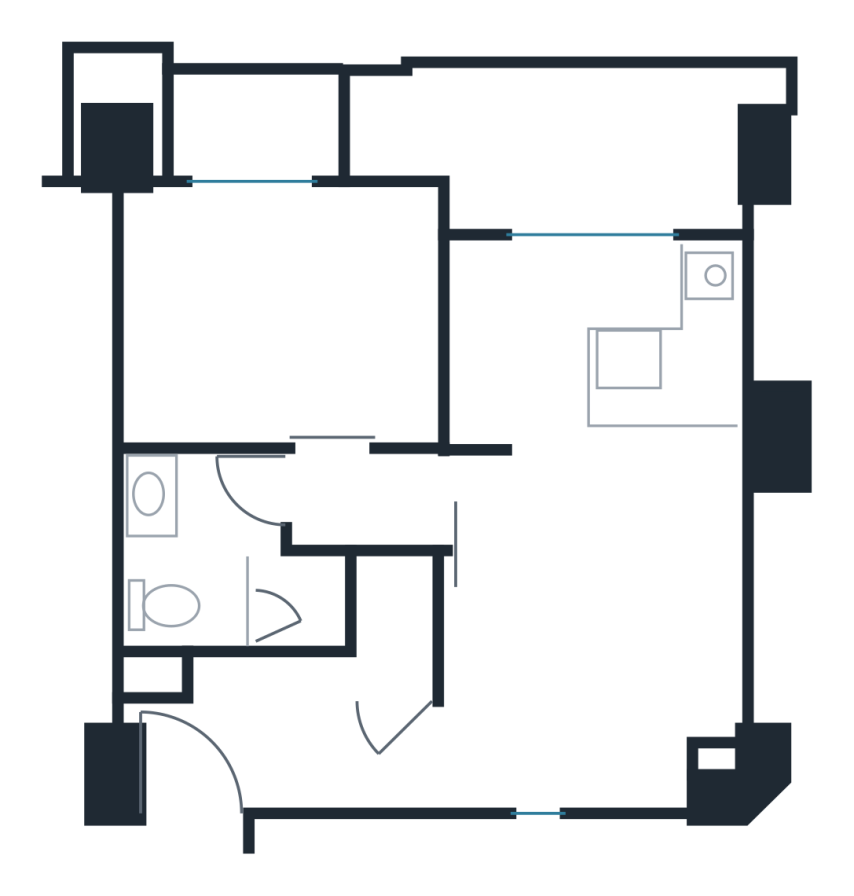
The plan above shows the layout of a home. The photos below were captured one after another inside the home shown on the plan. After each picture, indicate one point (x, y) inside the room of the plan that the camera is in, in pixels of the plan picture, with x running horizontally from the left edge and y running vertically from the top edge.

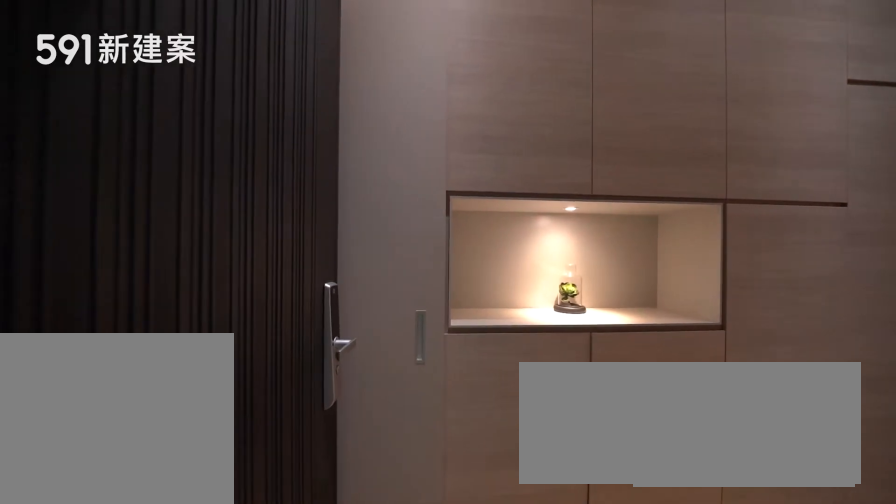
(210, 760)
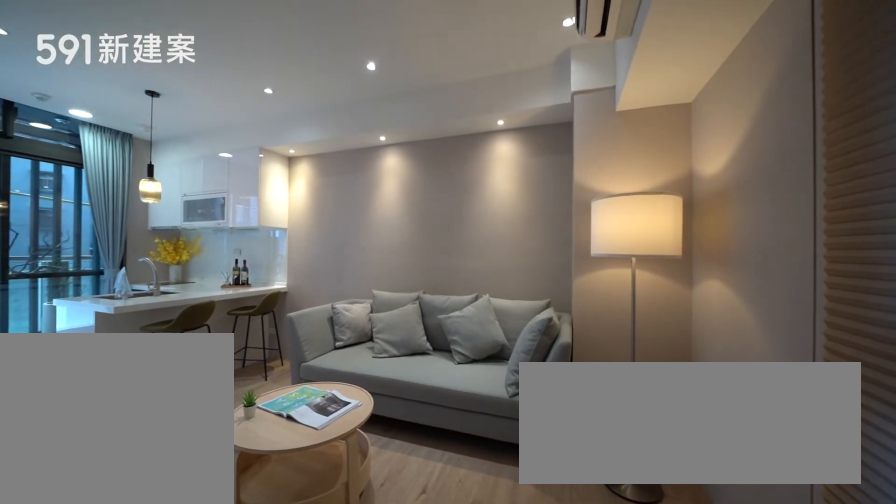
(598, 641)
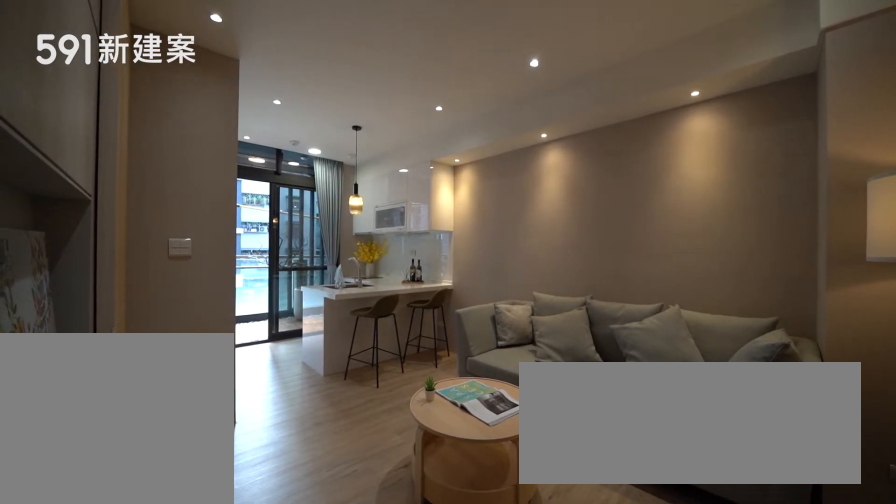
(598, 641)
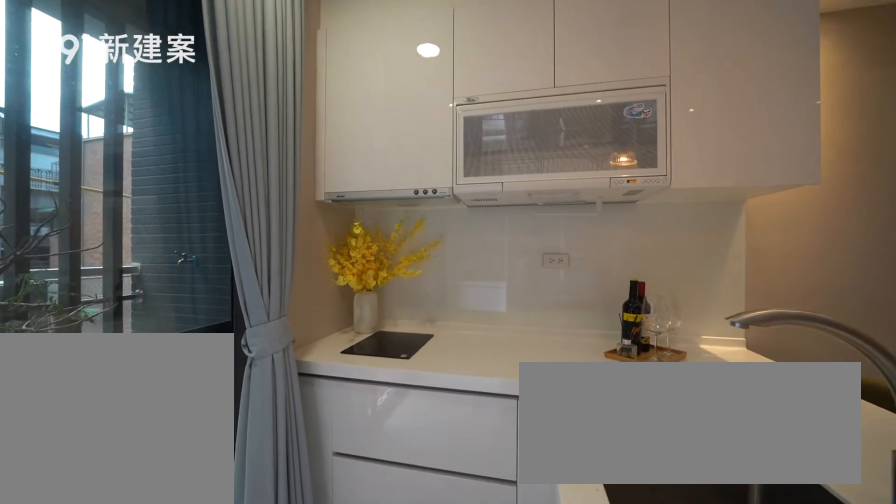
(596, 347)
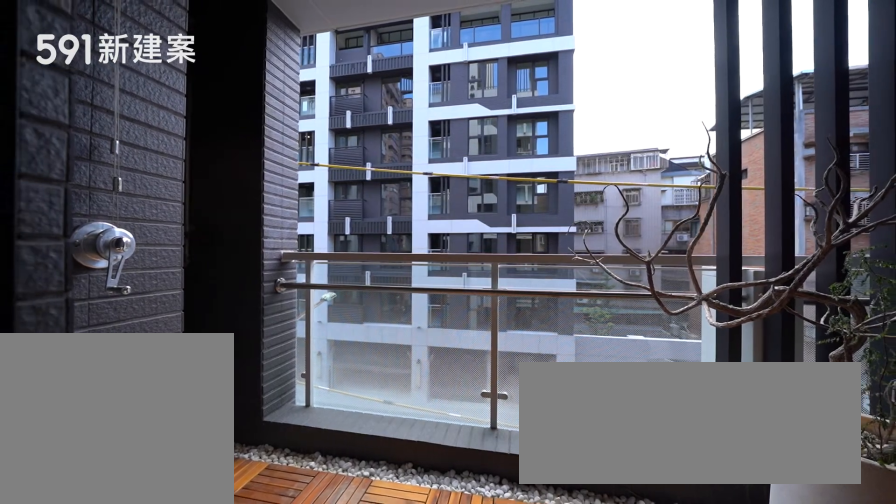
(558, 143)
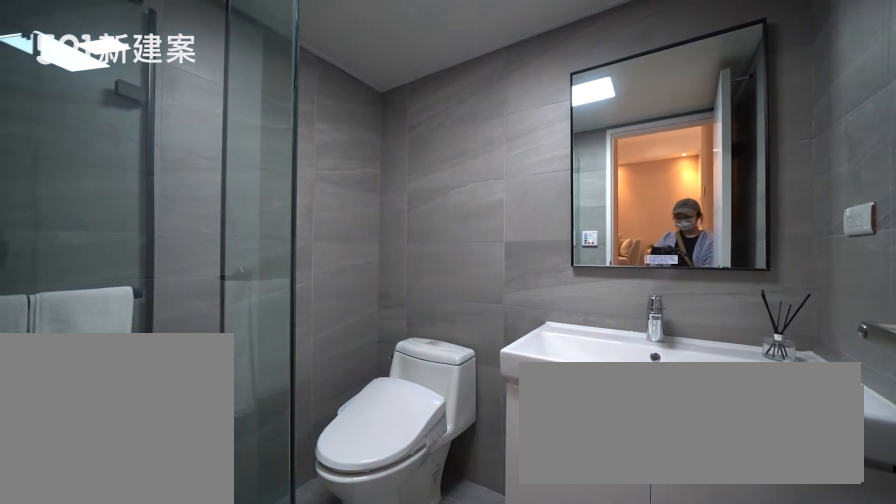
(221, 564)
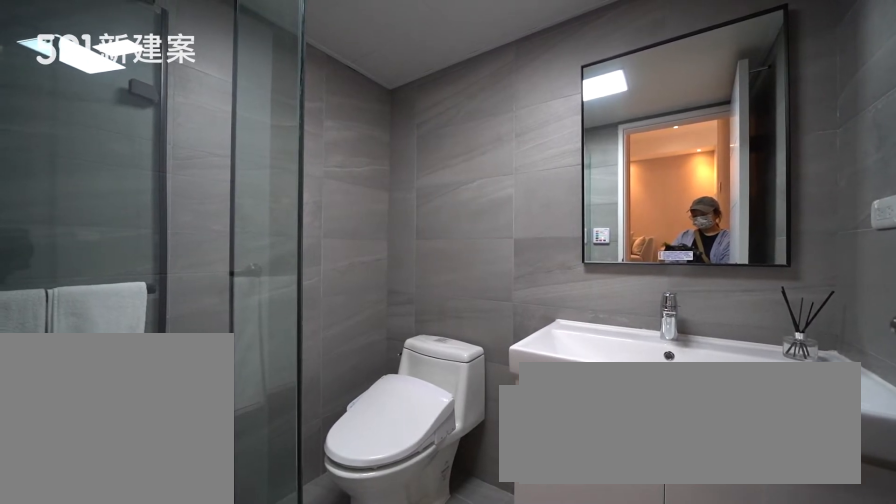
(221, 564)
